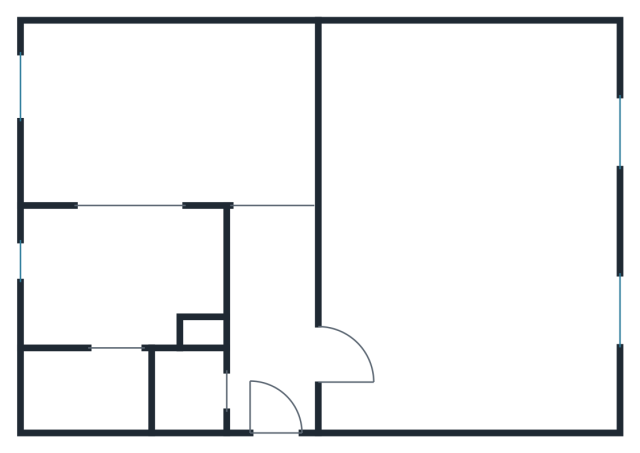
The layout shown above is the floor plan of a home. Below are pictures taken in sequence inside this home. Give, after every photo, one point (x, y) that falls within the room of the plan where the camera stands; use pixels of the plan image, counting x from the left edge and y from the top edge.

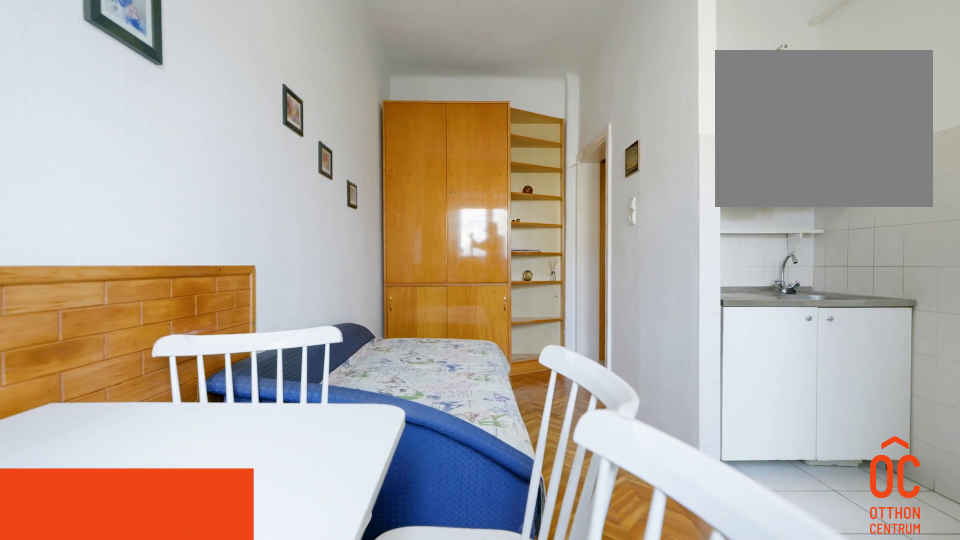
(139, 109)
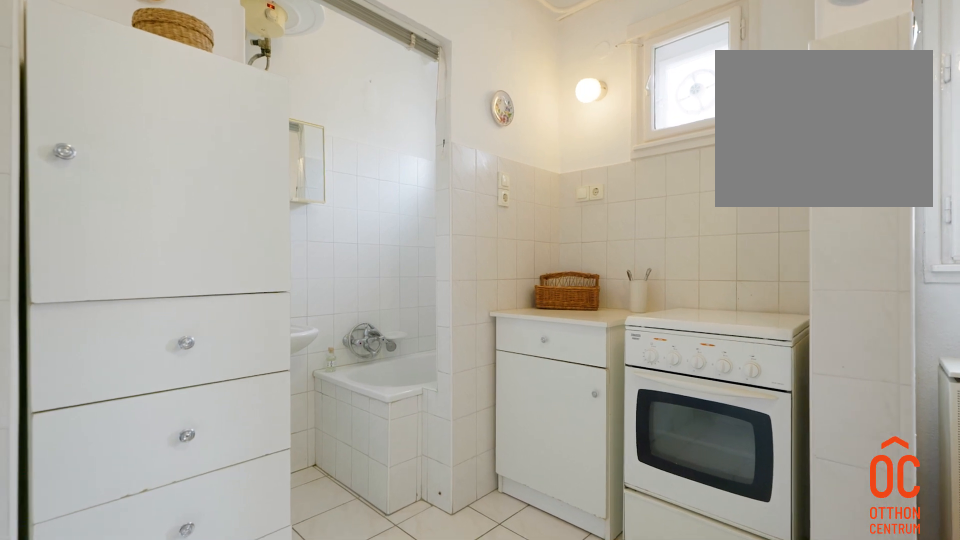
(112, 278)
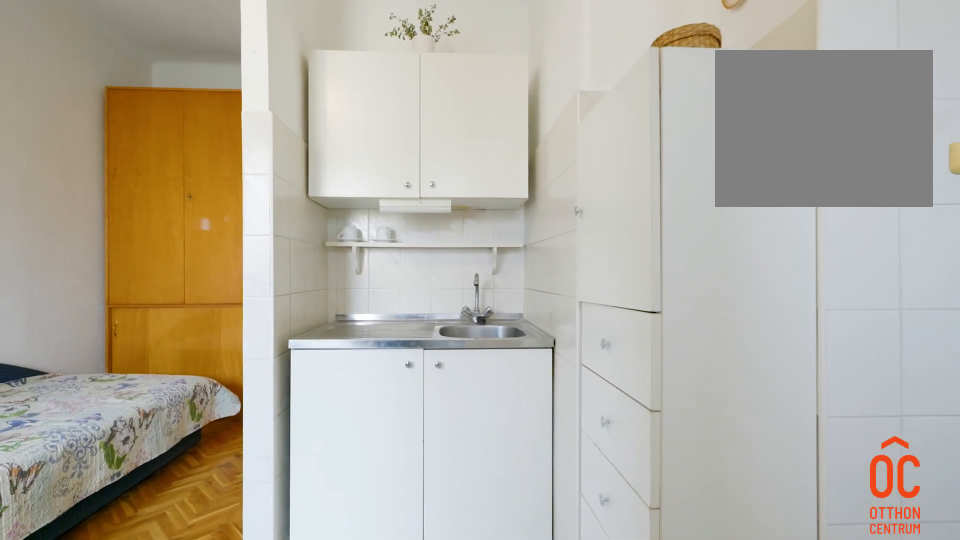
(112, 278)
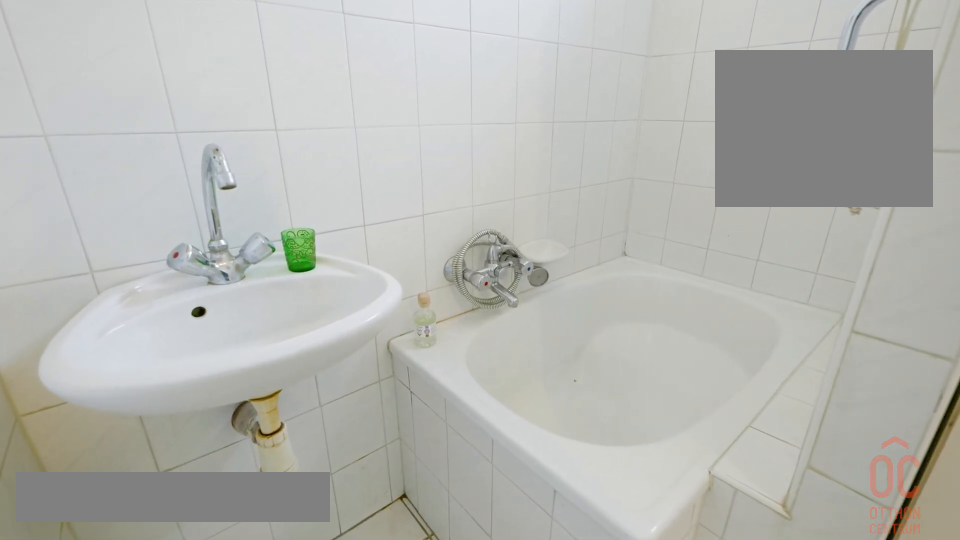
(112, 391)
